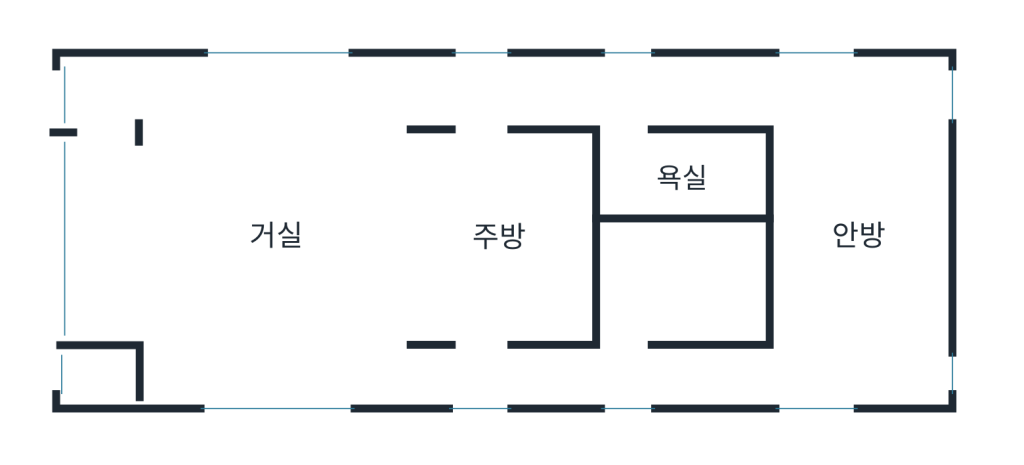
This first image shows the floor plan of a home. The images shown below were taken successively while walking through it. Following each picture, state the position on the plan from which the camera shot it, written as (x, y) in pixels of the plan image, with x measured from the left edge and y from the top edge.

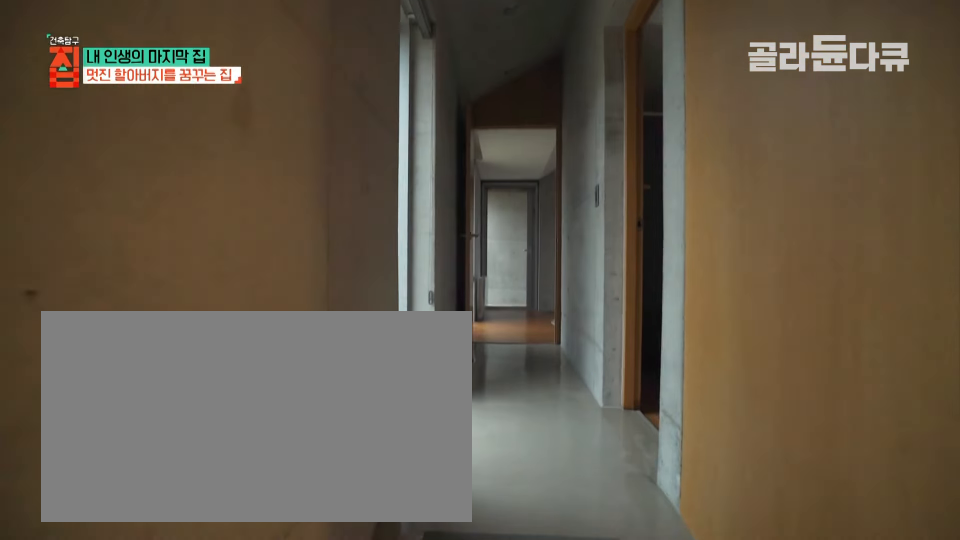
(519, 96)
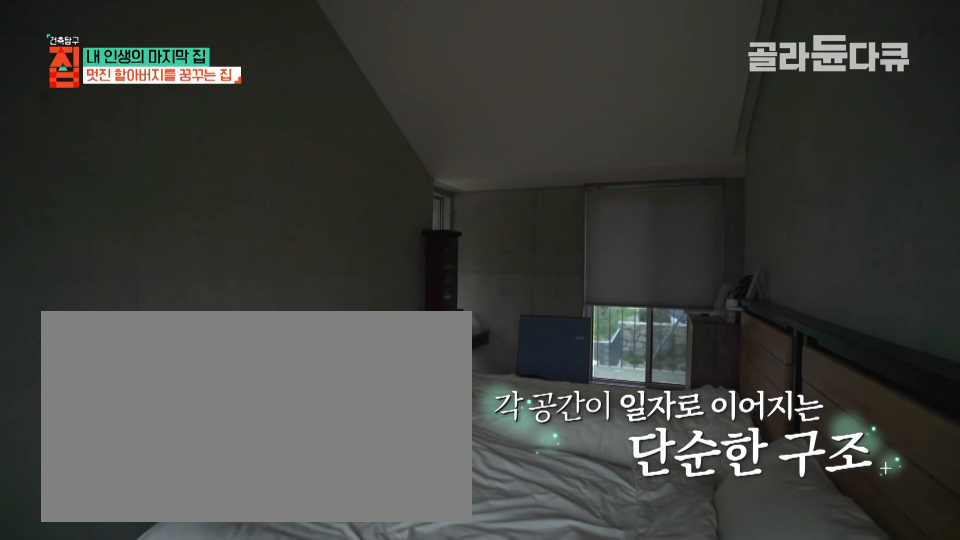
(861, 105)
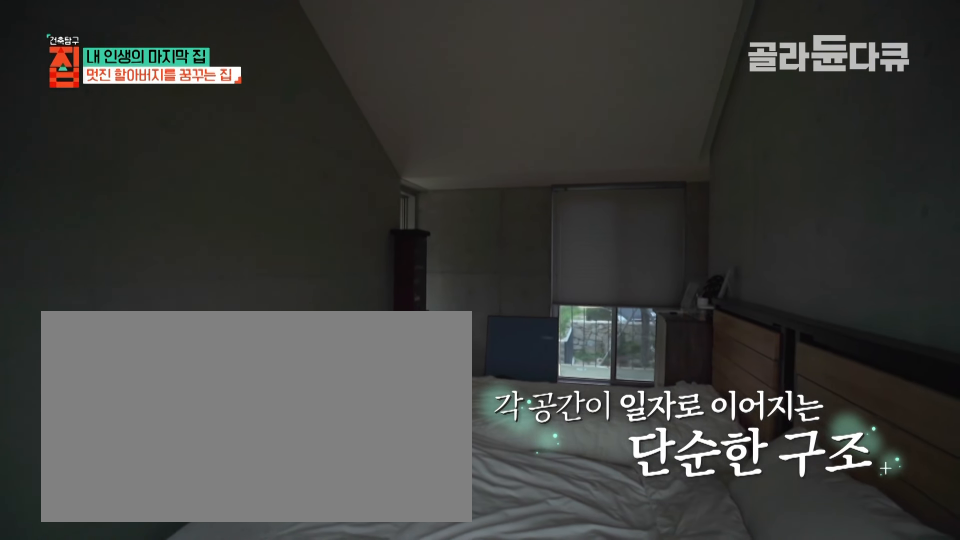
(857, 138)
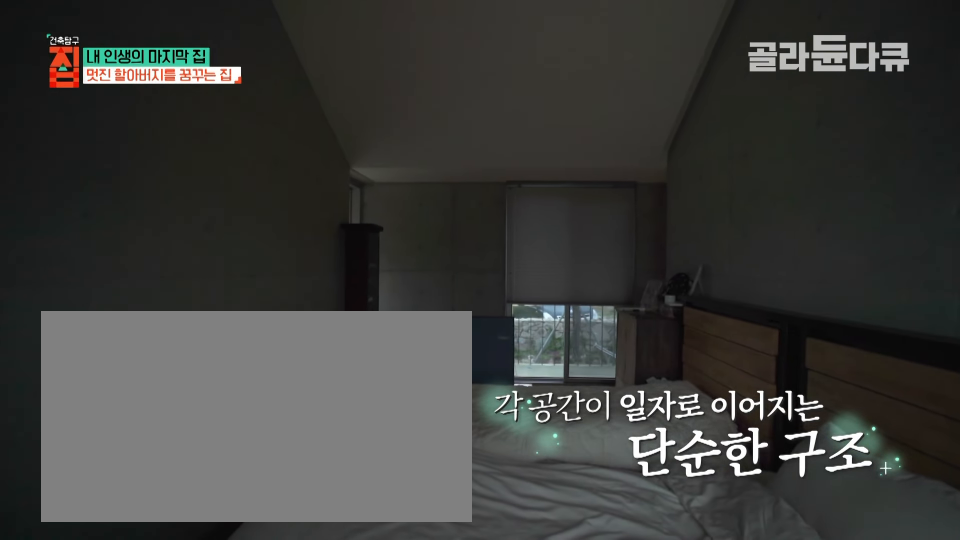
(857, 187)
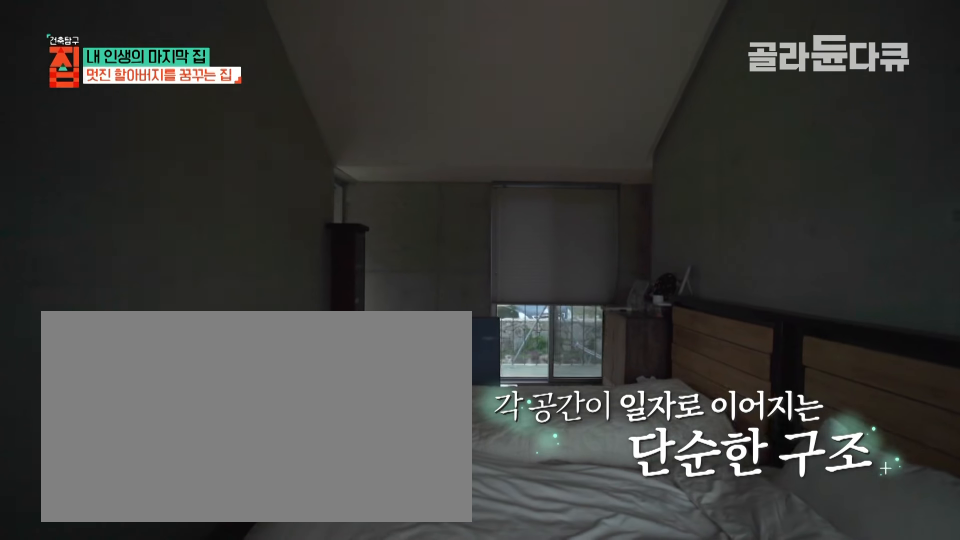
(857, 189)
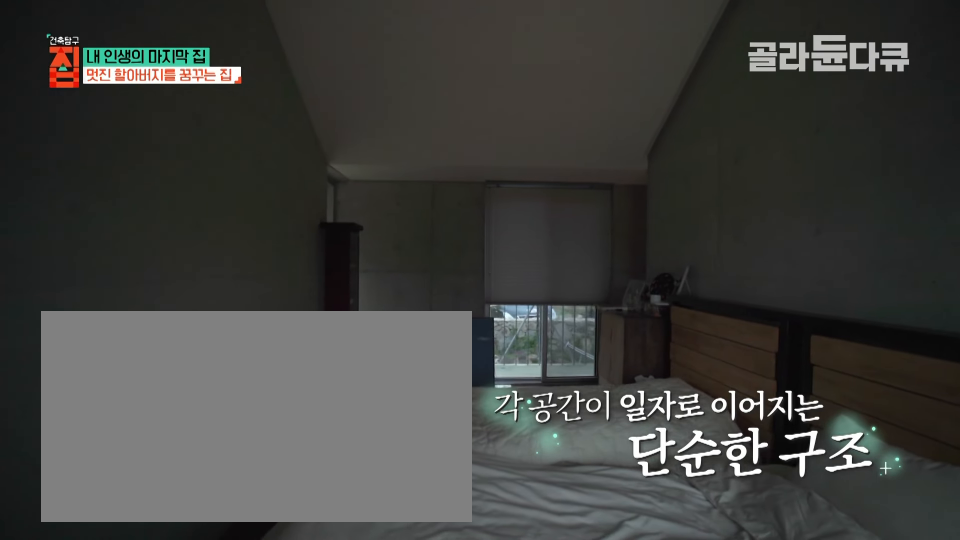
(857, 188)
